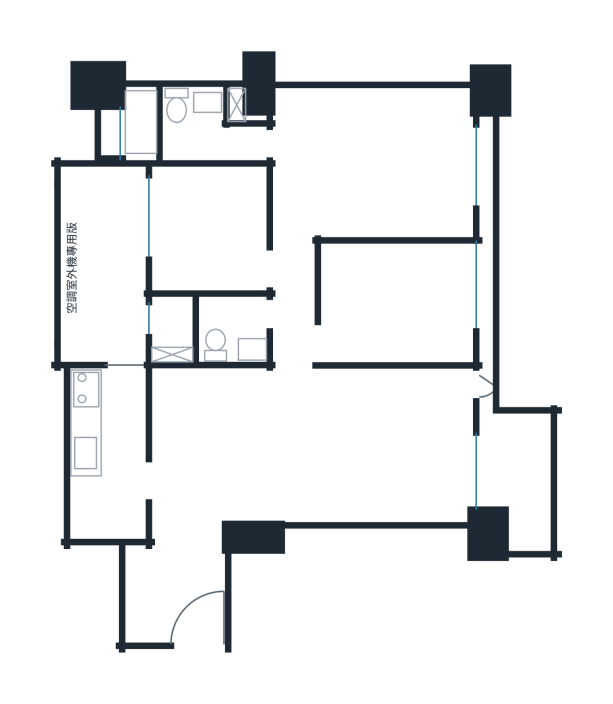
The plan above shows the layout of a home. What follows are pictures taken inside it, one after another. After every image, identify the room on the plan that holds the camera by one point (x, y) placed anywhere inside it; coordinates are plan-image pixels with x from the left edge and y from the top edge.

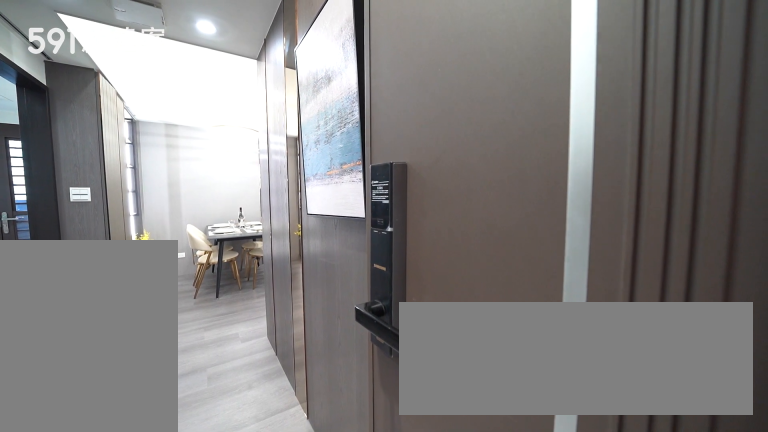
(177, 597)
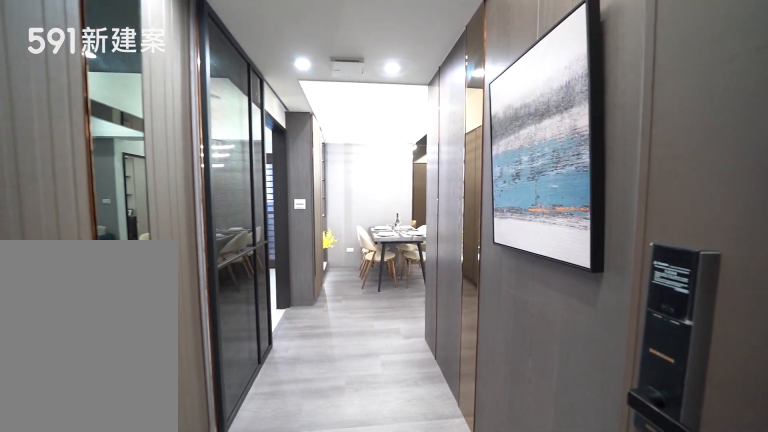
(177, 597)
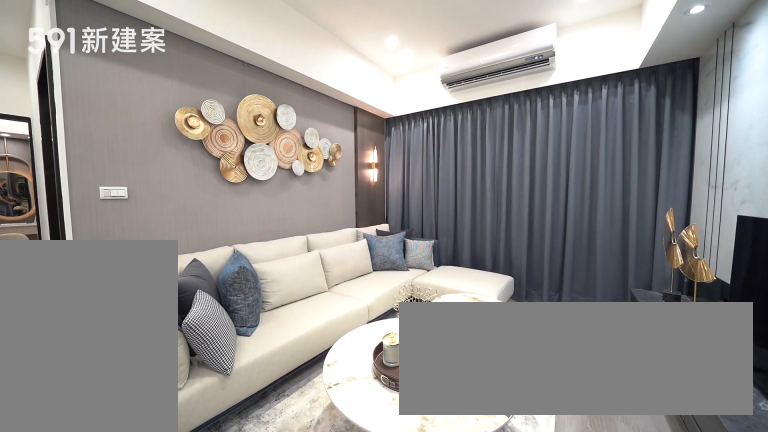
(401, 444)
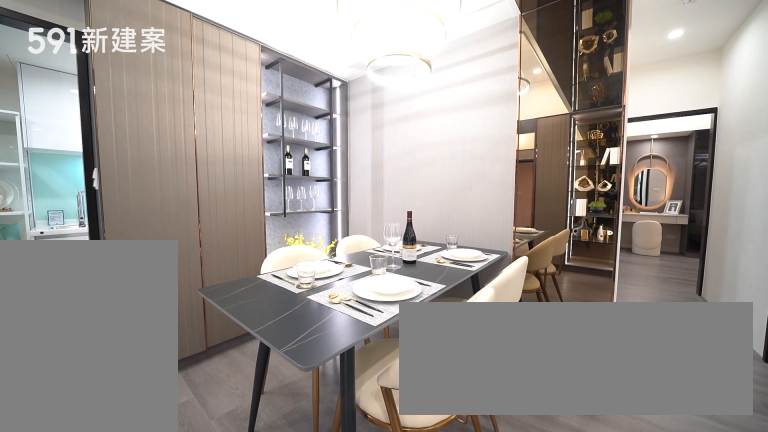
(228, 425)
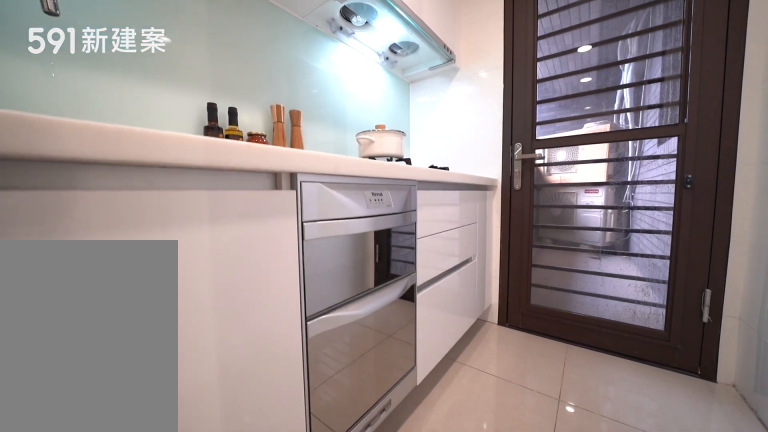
(108, 453)
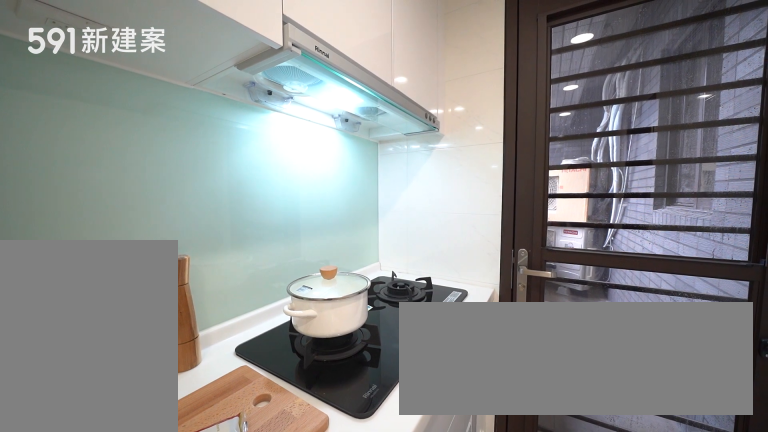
(108, 453)
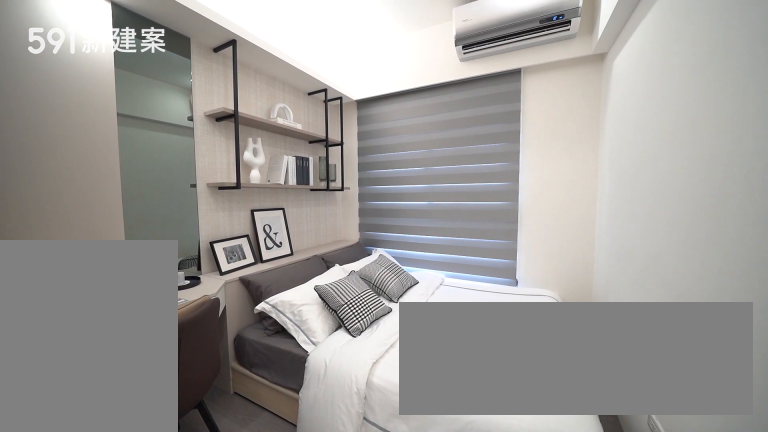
(401, 299)
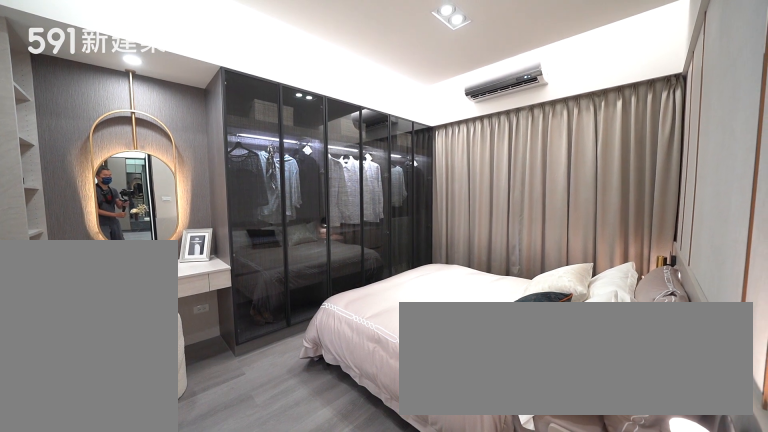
(379, 160)
